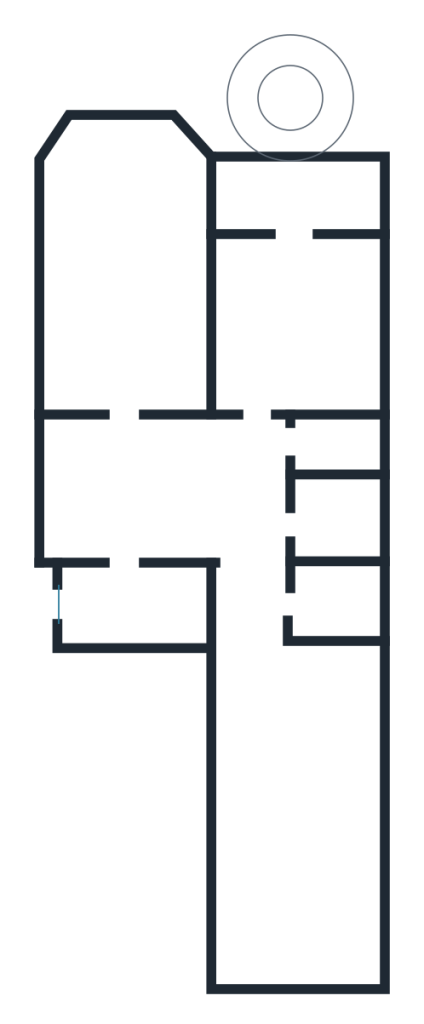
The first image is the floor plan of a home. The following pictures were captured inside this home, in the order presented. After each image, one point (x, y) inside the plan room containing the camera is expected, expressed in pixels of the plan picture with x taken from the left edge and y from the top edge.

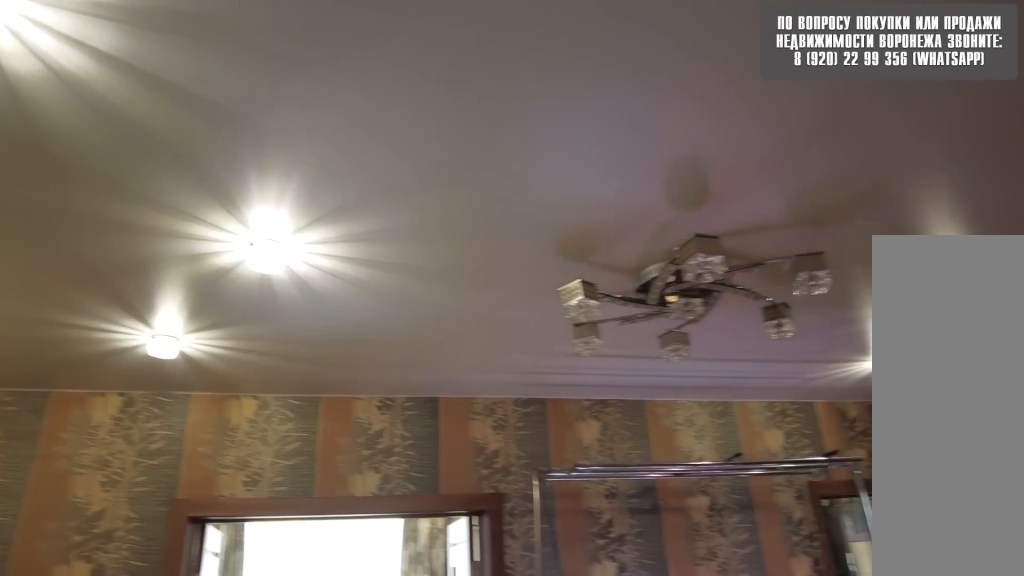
(135, 505)
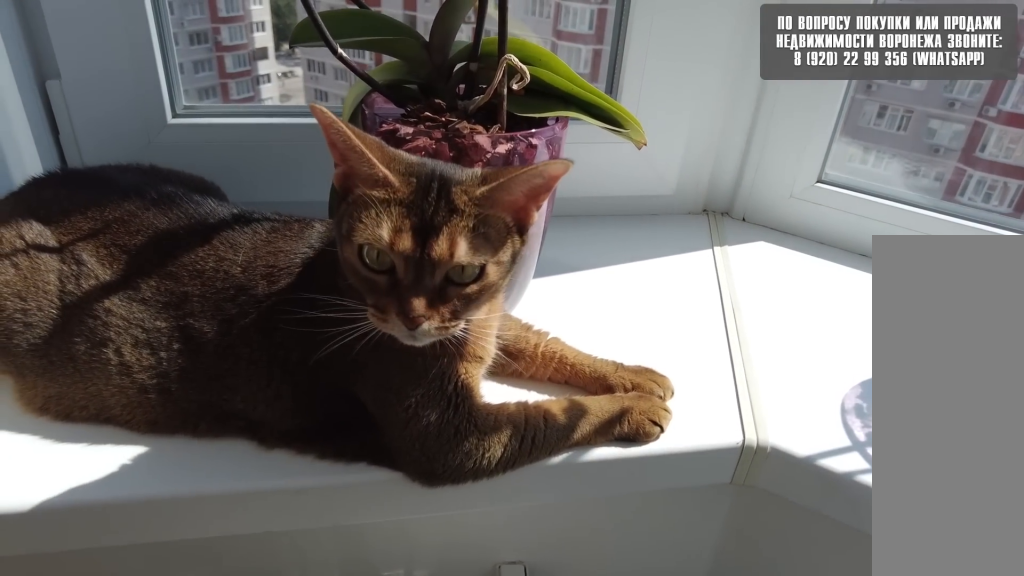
(122, 360)
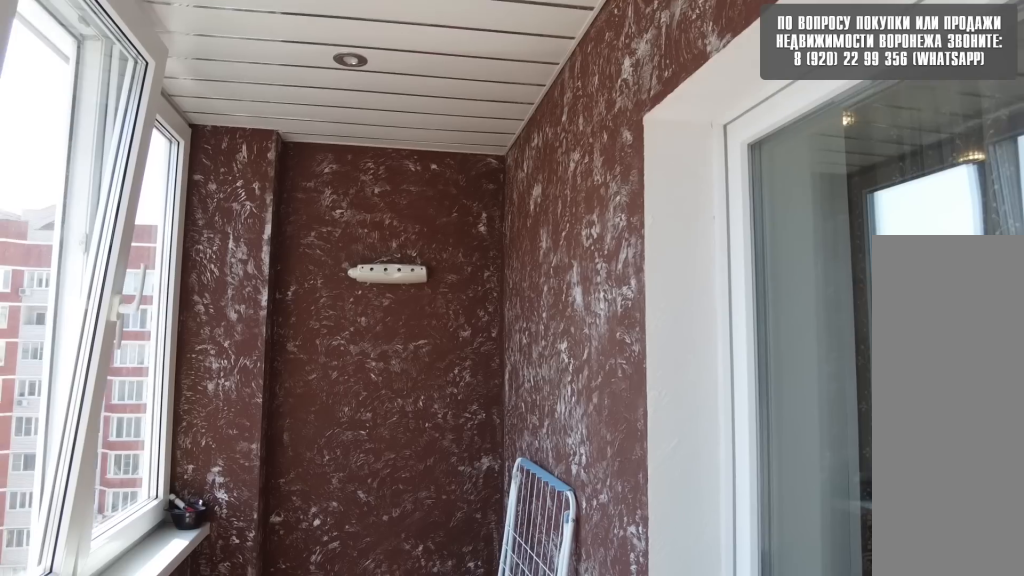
(290, 209)
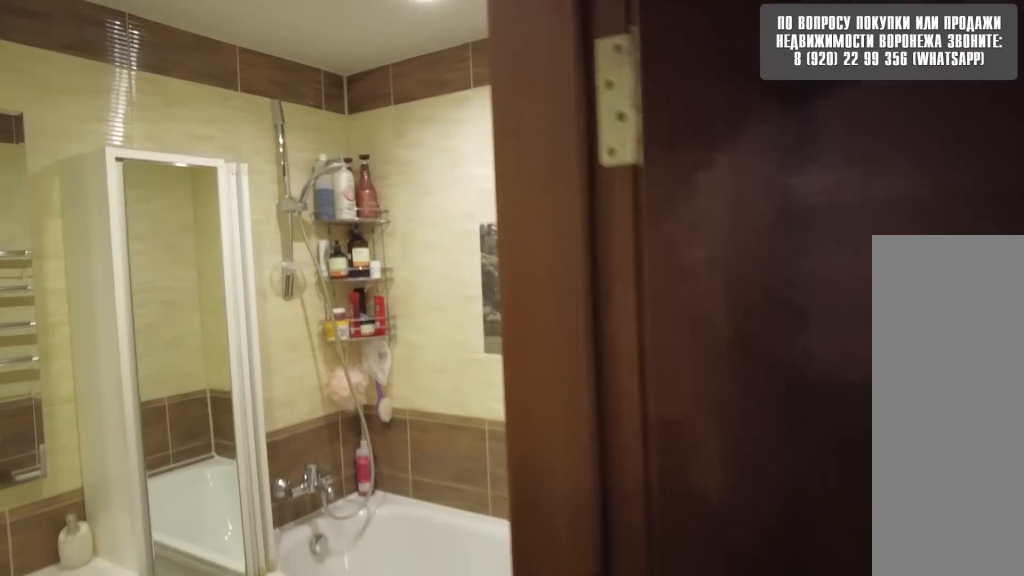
(254, 617)
